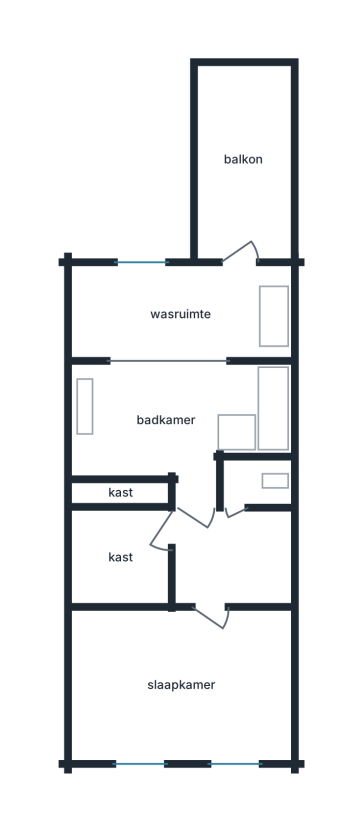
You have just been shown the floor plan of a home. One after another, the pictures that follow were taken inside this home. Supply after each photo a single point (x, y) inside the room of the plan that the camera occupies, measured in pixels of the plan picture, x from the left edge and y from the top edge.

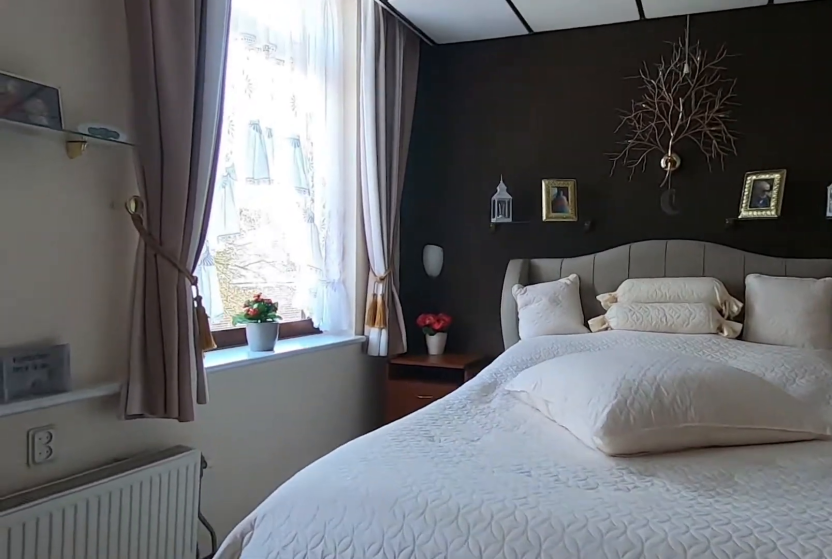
(179, 688)
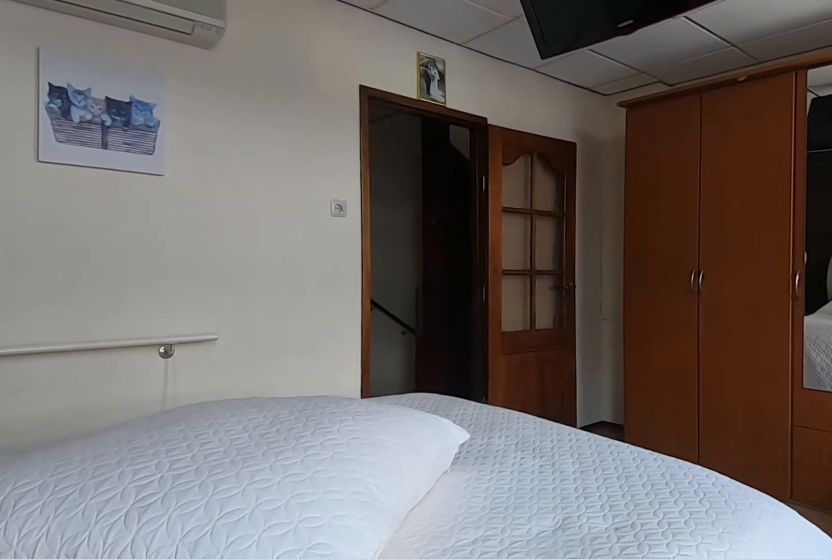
(179, 688)
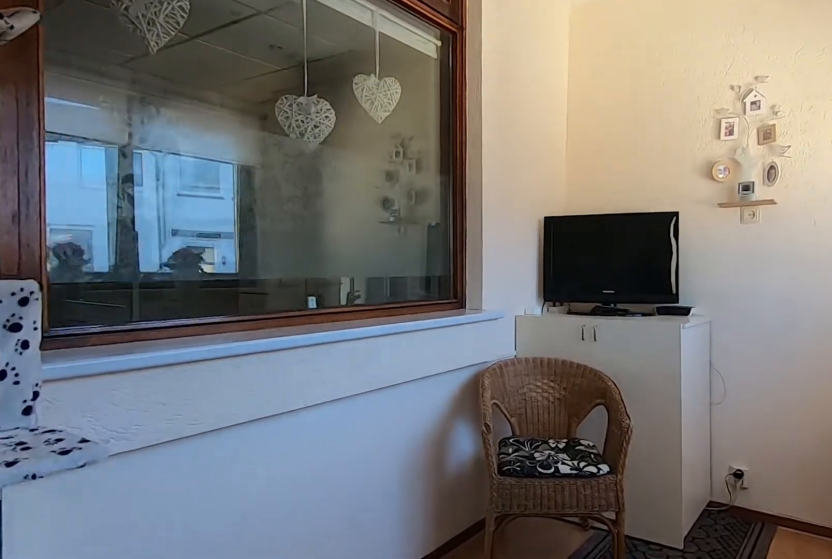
(156, 312)
